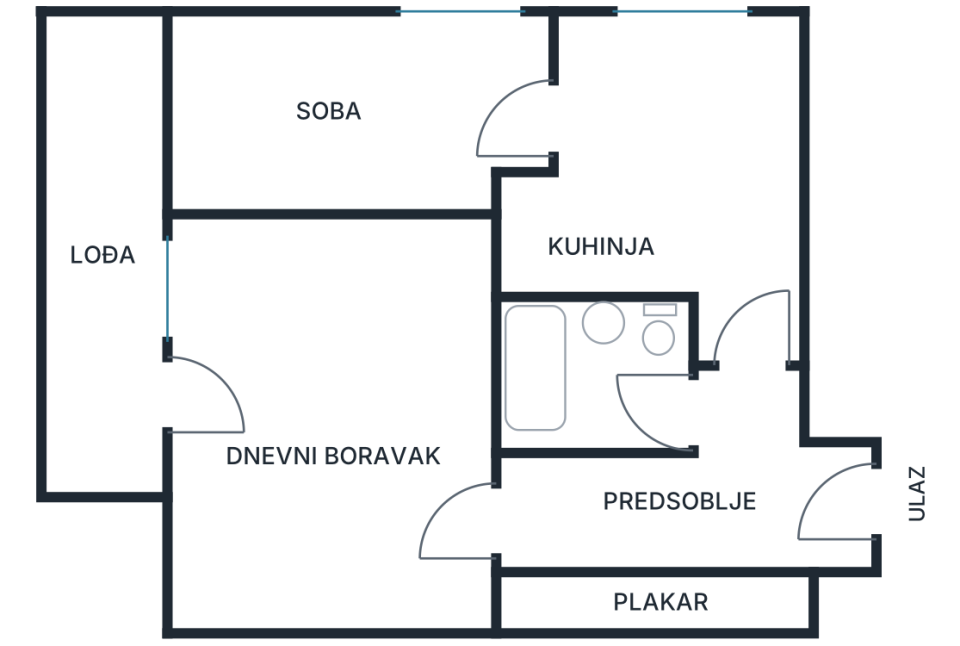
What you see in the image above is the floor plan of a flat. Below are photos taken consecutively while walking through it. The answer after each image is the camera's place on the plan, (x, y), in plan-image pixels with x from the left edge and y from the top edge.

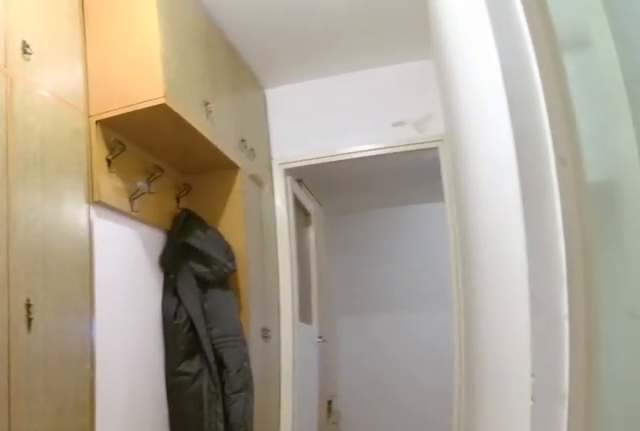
(783, 484)
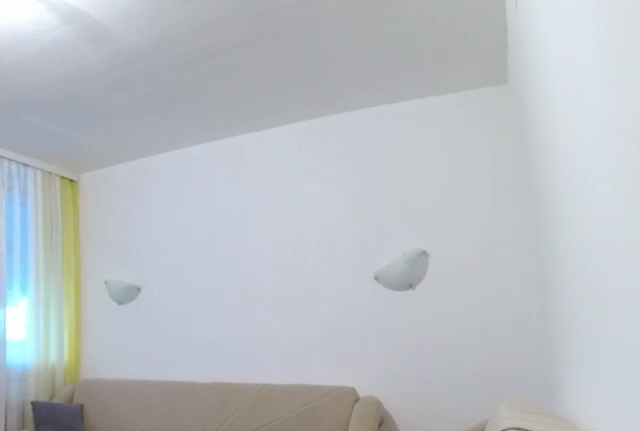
(469, 524)
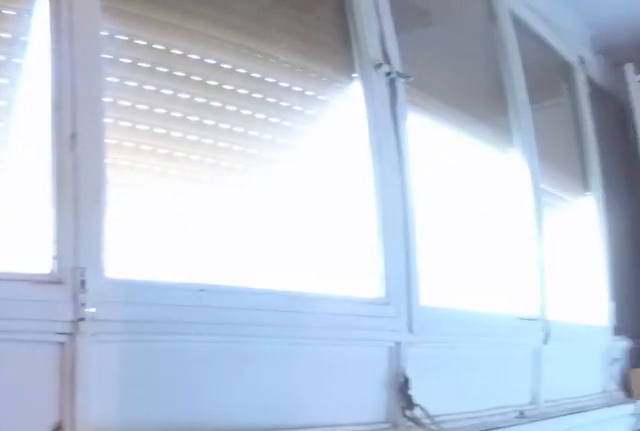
(136, 426)
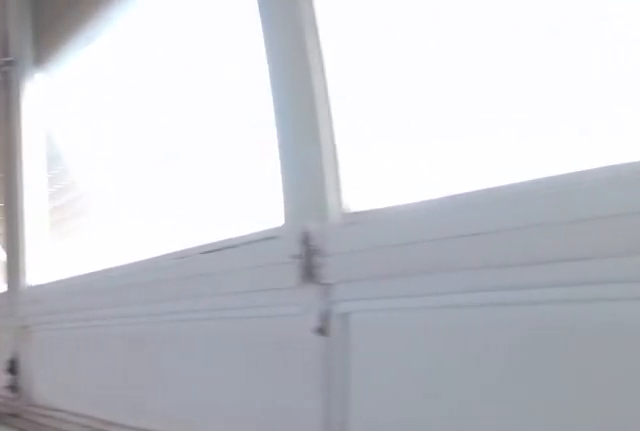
(112, 80)
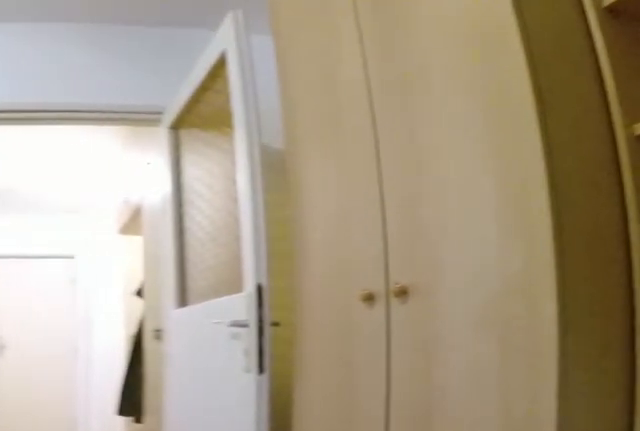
(228, 472)
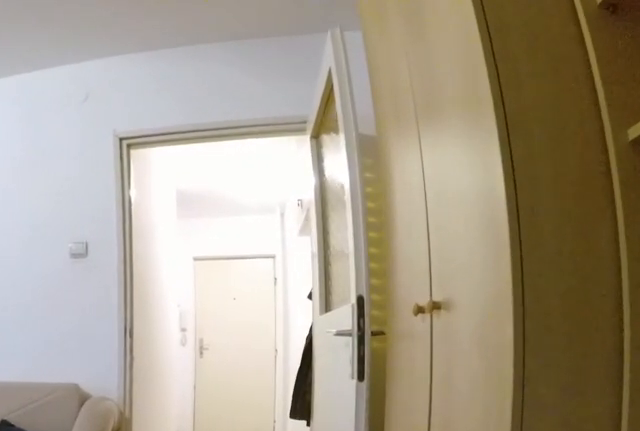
(326, 560)
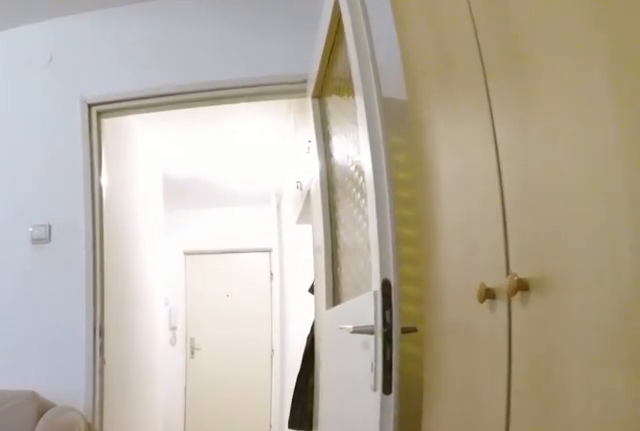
(353, 554)
